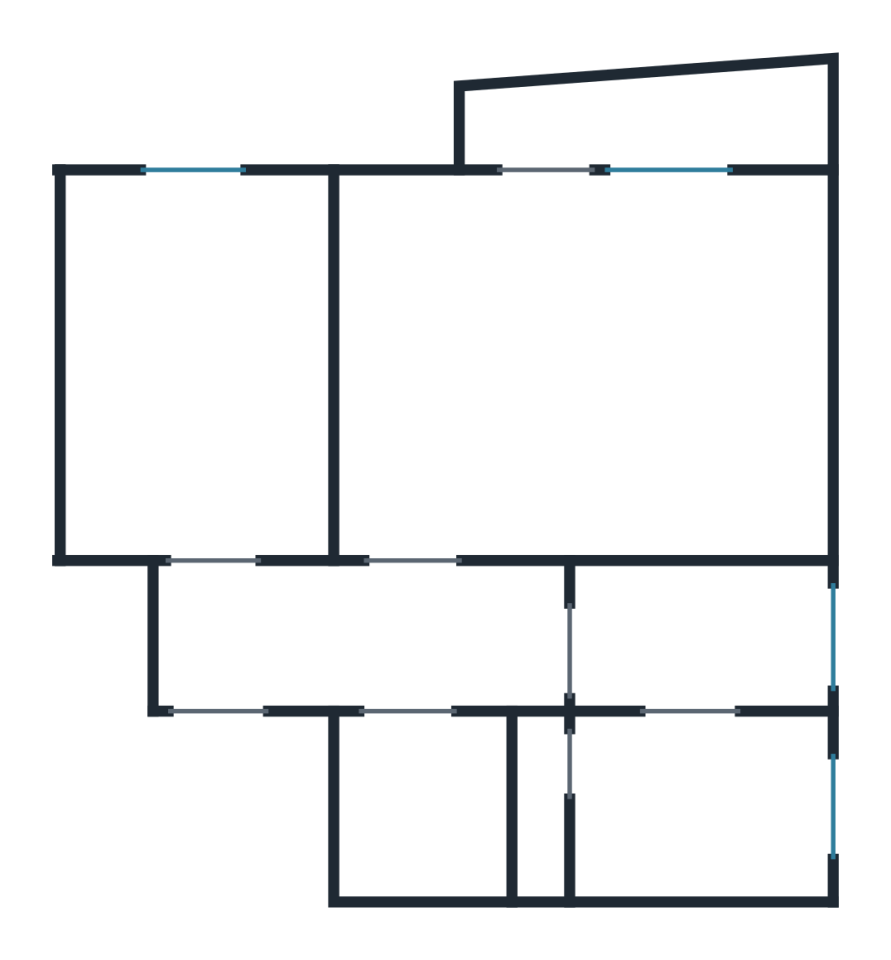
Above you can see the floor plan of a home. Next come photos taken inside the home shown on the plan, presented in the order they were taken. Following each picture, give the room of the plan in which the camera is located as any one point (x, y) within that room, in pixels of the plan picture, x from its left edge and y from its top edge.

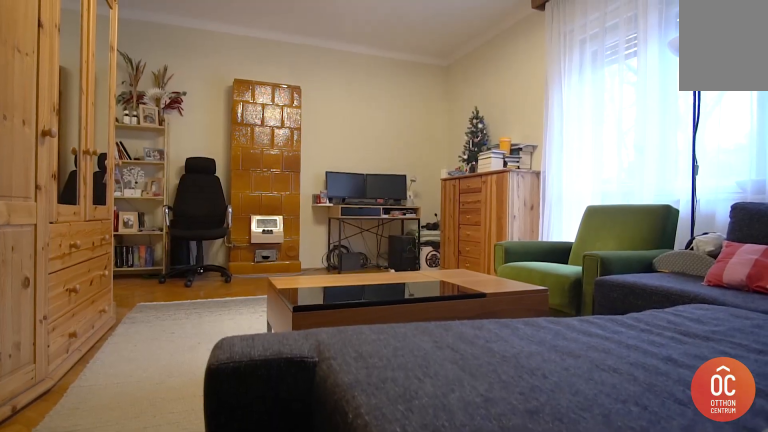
(568, 377)
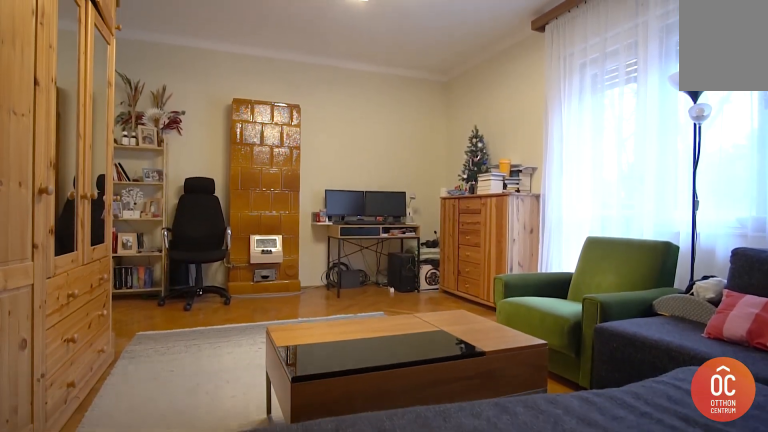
(569, 377)
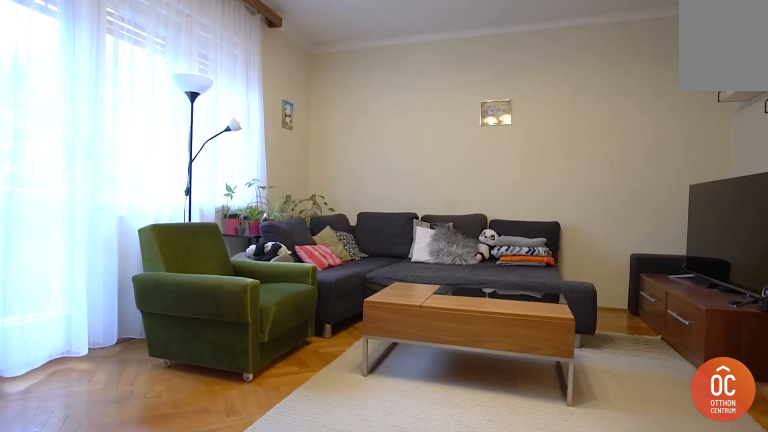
(568, 377)
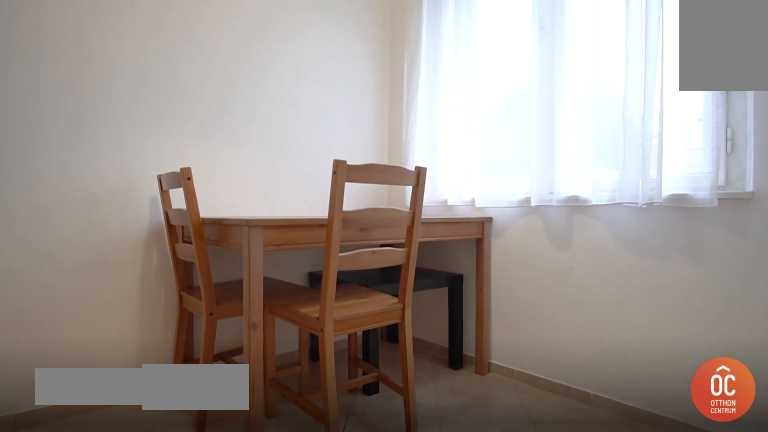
(656, 638)
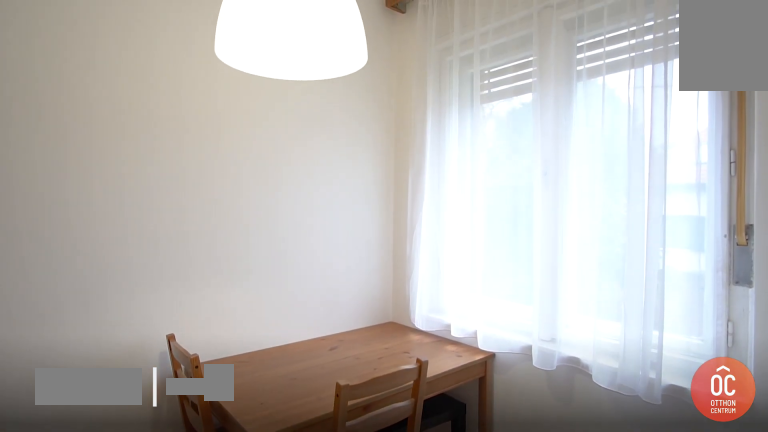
(653, 637)
